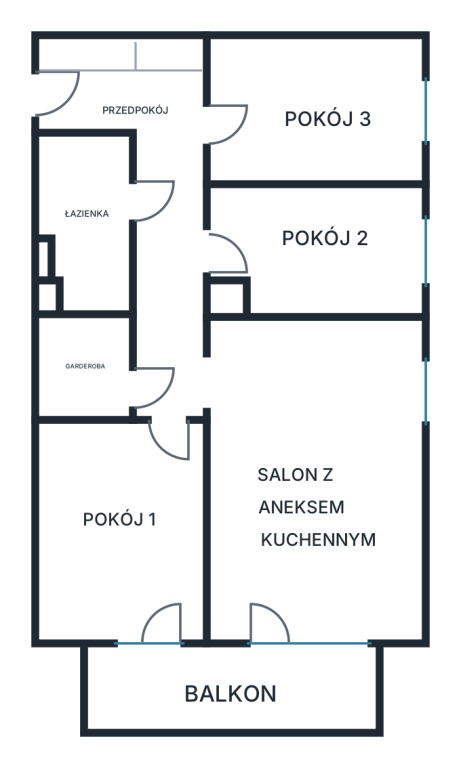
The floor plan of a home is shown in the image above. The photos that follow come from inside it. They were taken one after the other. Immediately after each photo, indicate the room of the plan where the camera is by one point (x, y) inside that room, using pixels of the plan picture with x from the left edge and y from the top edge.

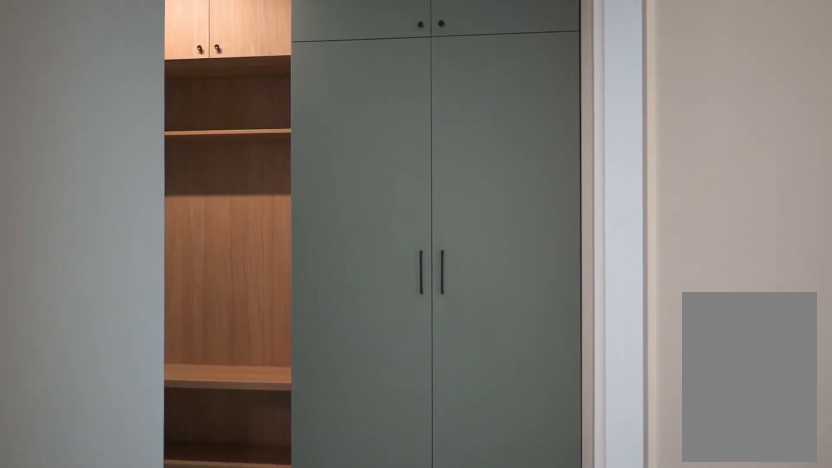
(152, 187)
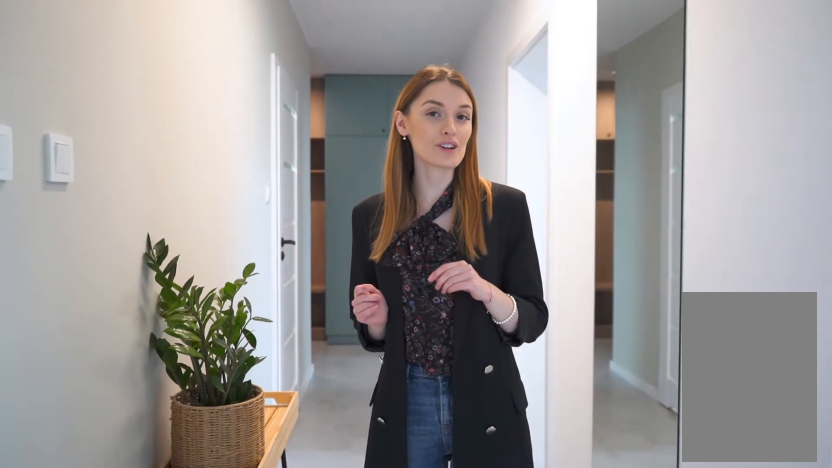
(152, 188)
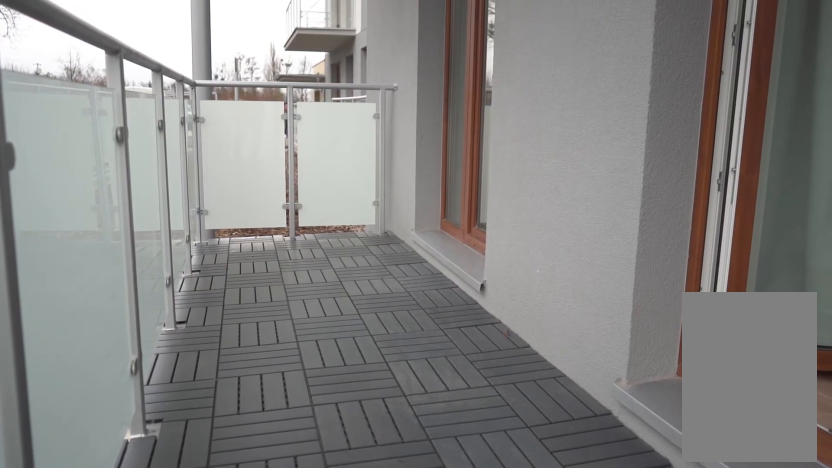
(232, 687)
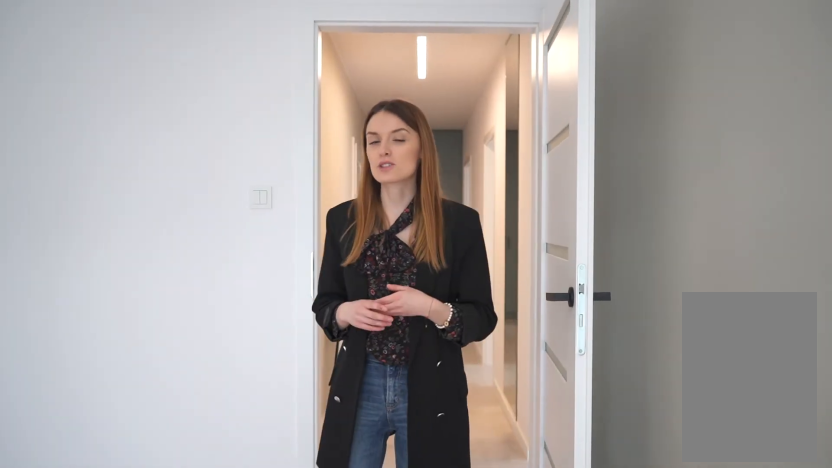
(117, 531)
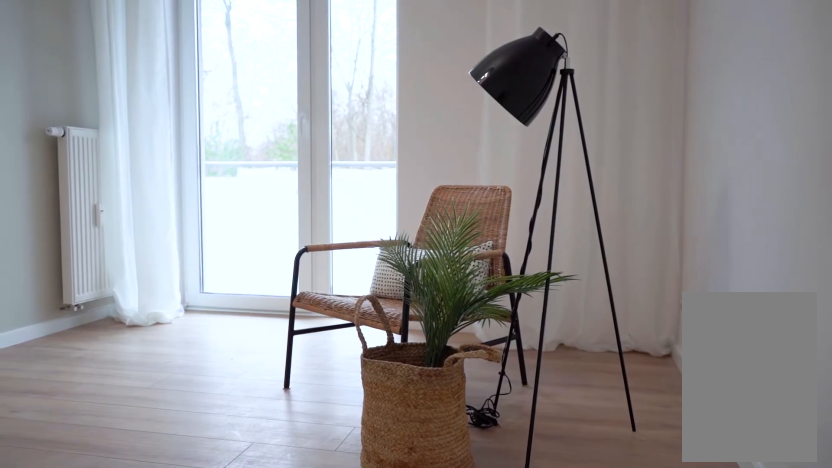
(118, 531)
